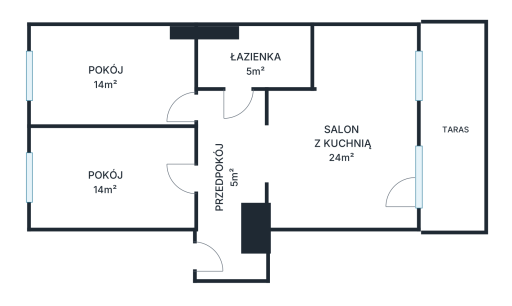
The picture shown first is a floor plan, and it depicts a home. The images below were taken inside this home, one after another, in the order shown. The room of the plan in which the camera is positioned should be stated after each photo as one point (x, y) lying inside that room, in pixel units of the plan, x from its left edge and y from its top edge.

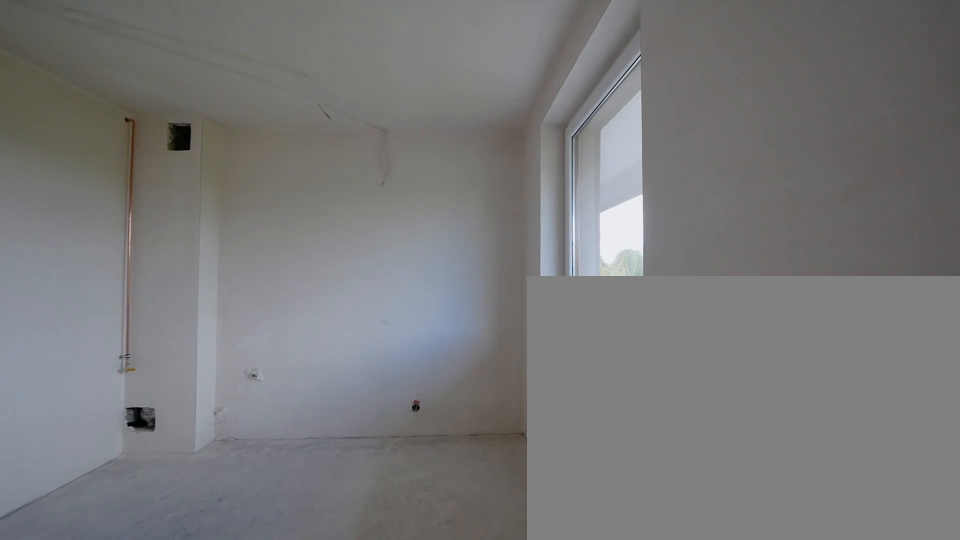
(343, 129)
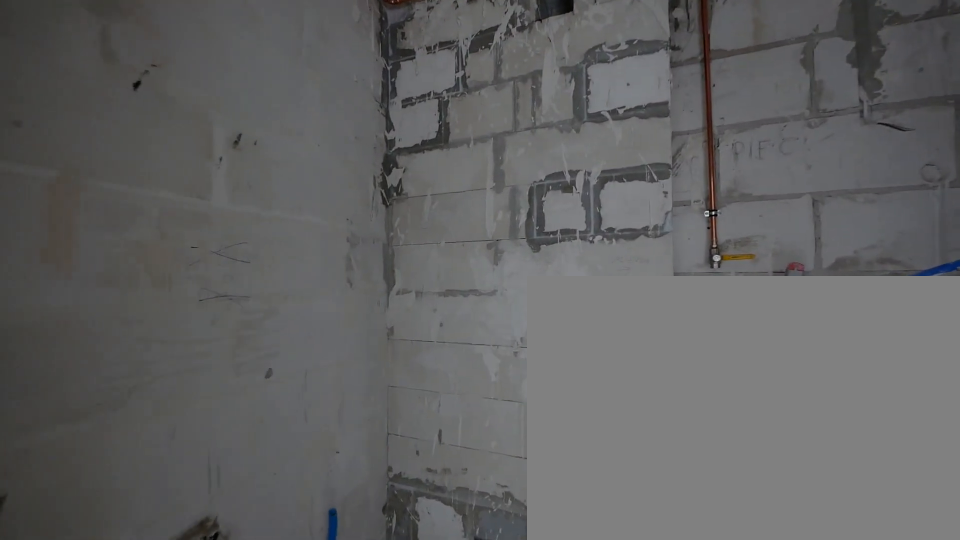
(256, 59)
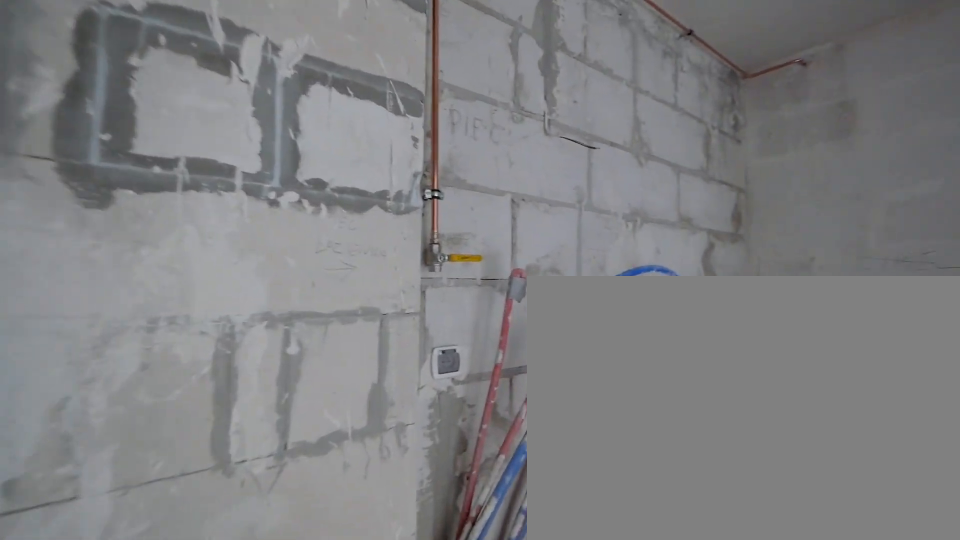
(256, 59)
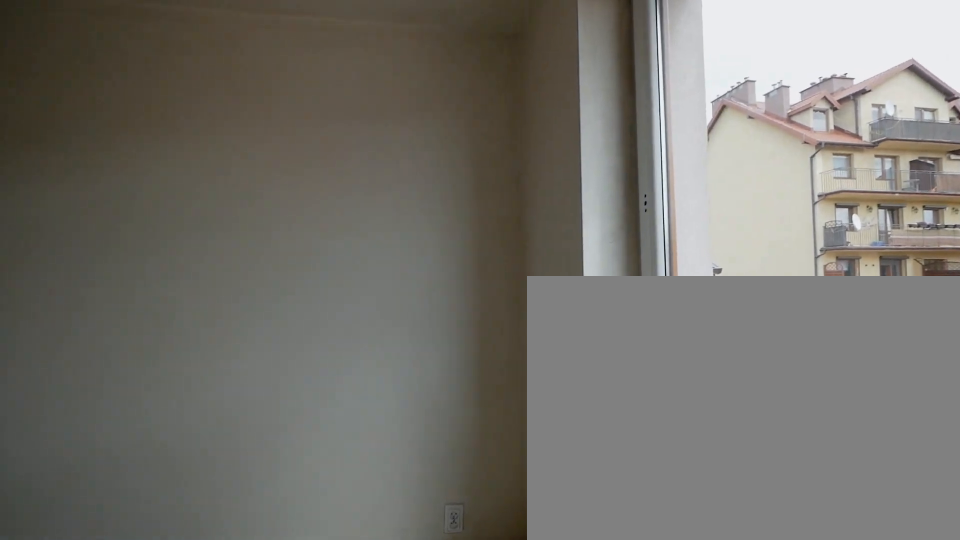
(112, 78)
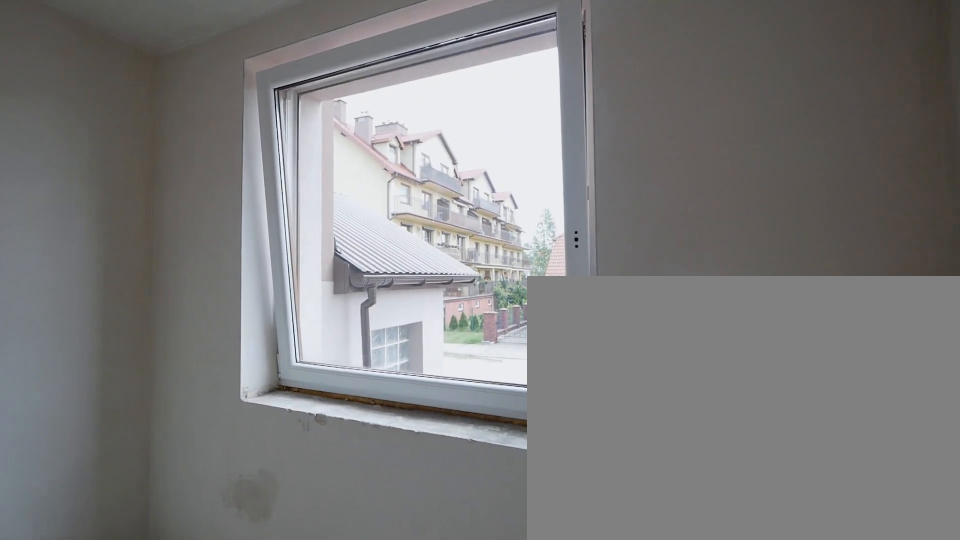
(112, 178)
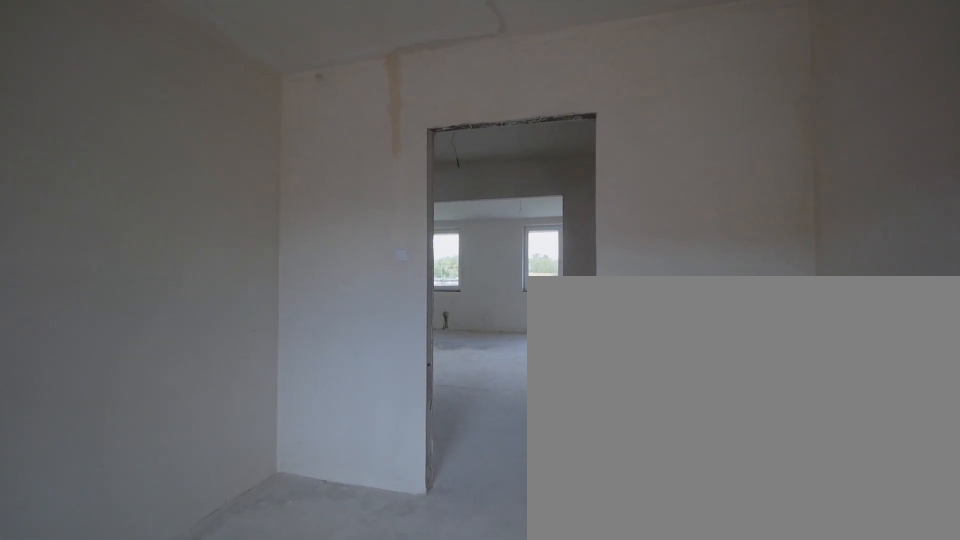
(112, 178)
